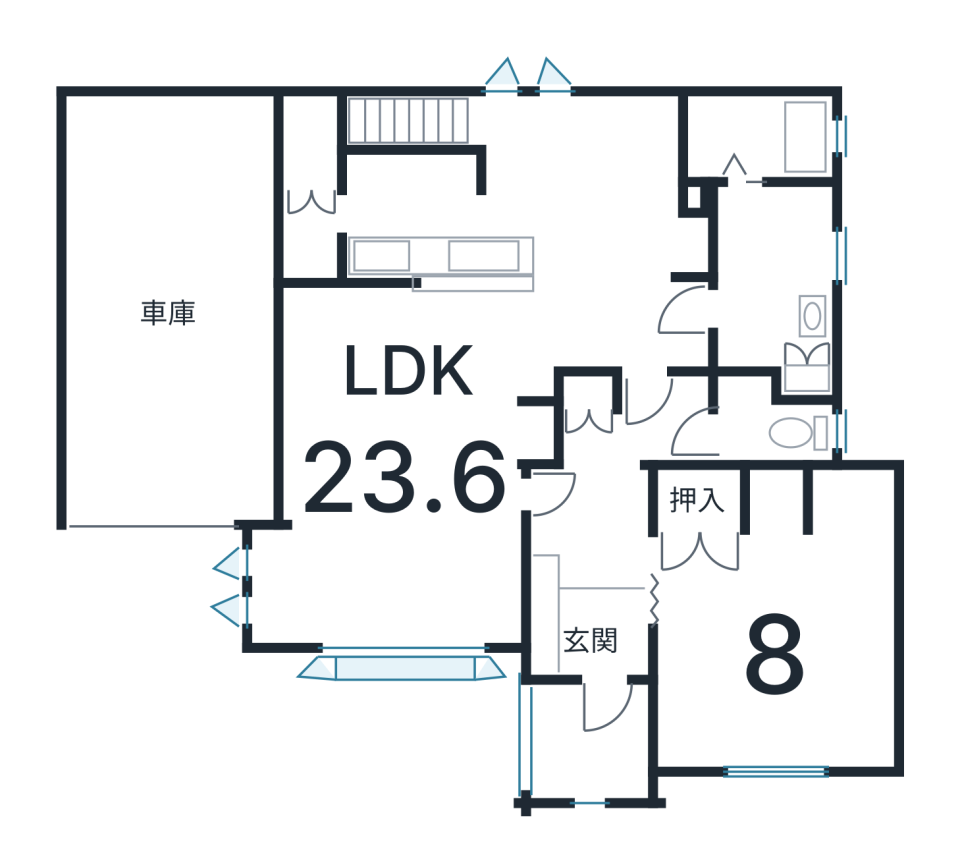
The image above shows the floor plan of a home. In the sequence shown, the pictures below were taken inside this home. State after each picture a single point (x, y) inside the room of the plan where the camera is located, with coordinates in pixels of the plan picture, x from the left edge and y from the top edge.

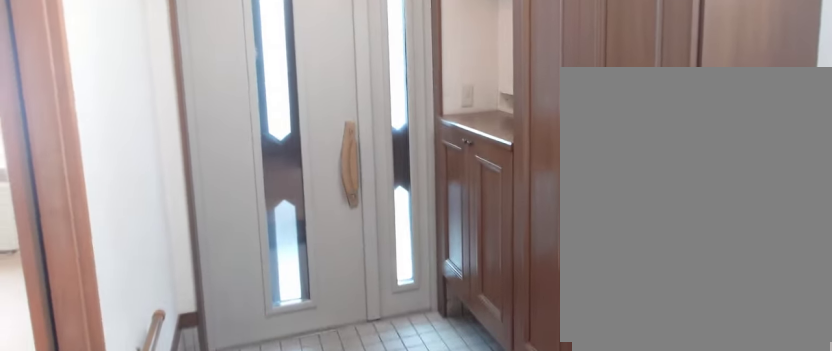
(580, 601)
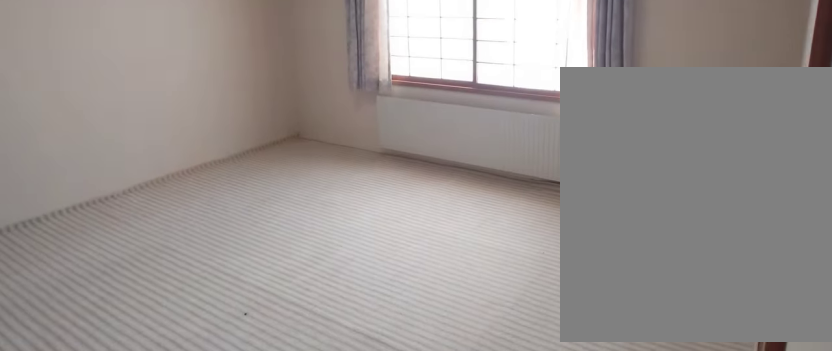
(766, 669)
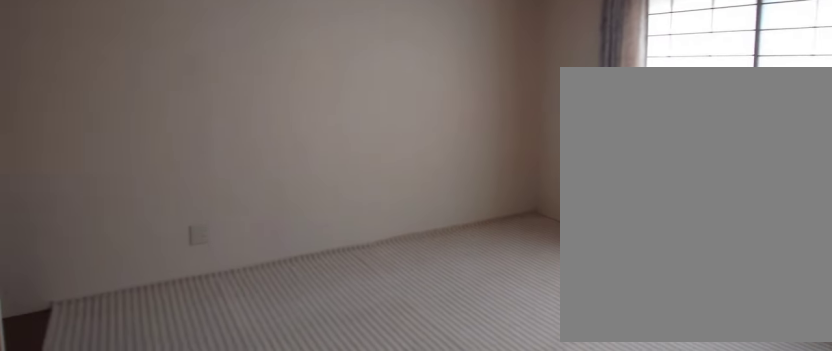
(766, 669)
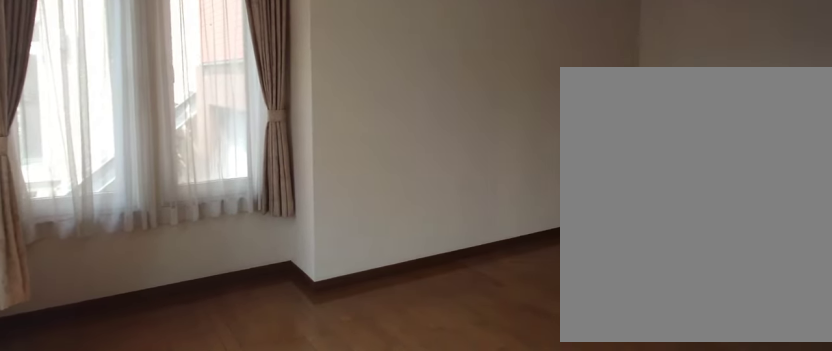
(392, 509)
